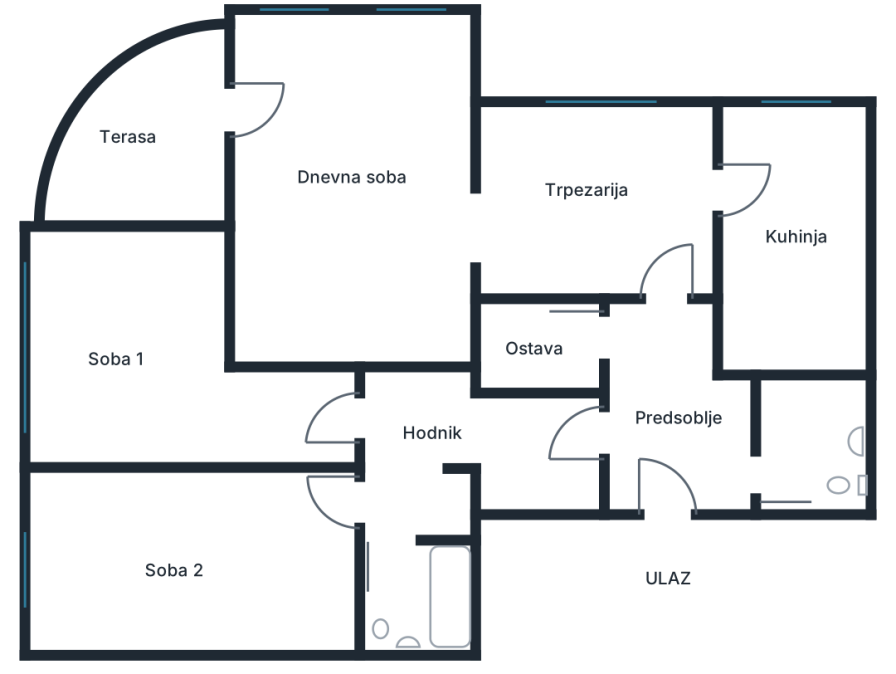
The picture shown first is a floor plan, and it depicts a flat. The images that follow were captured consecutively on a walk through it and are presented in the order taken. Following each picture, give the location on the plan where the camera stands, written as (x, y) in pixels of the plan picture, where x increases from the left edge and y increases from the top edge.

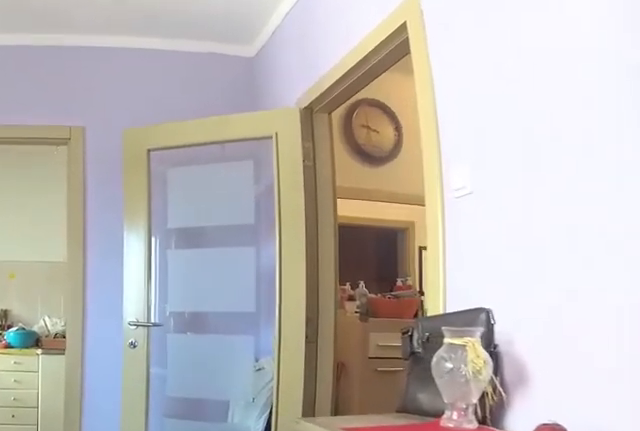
(536, 229)
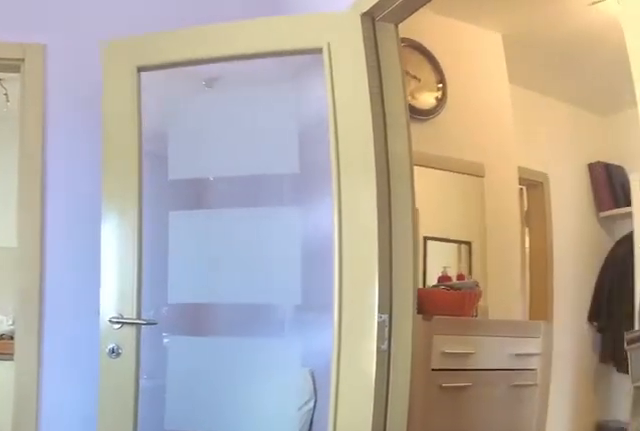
(589, 229)
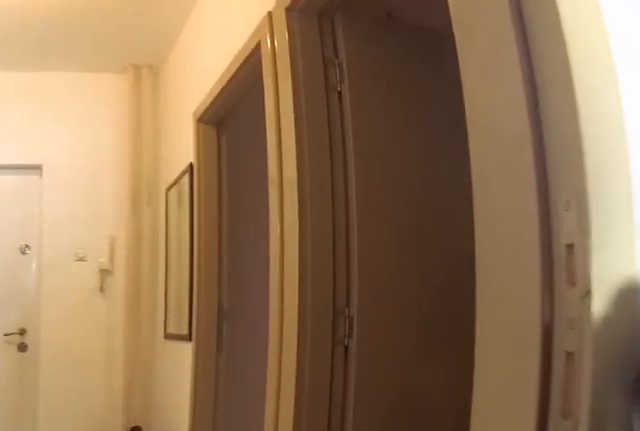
(653, 253)
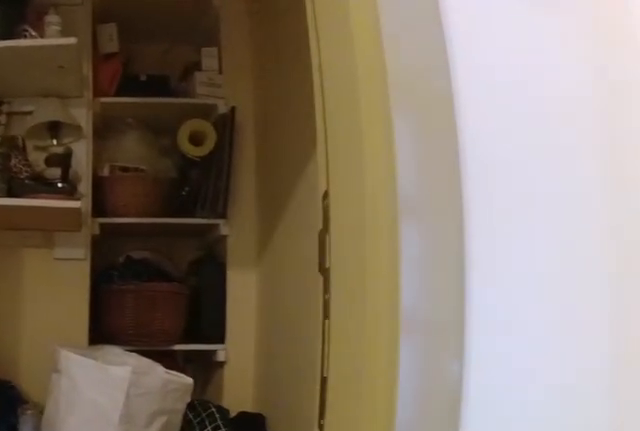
(645, 310)
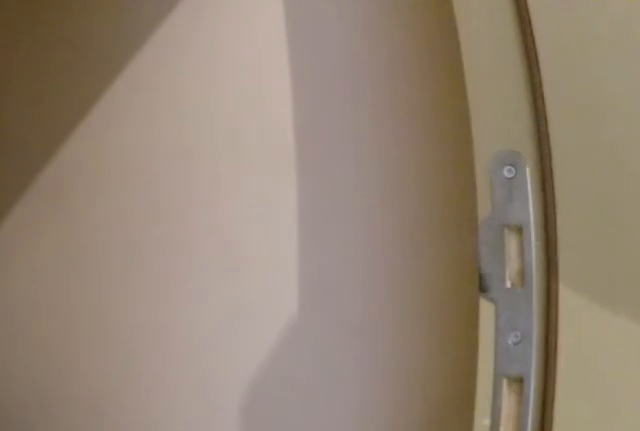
(630, 337)
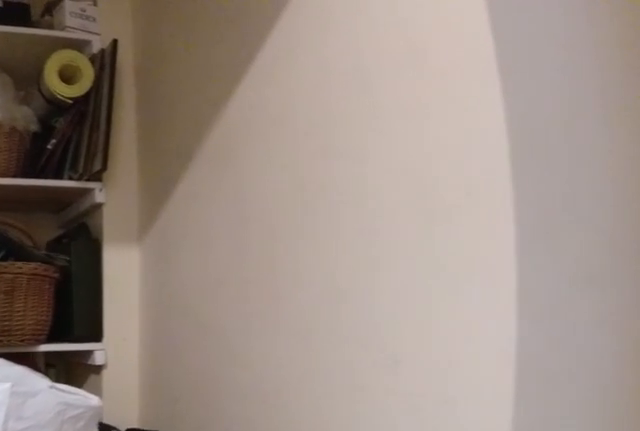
(629, 338)
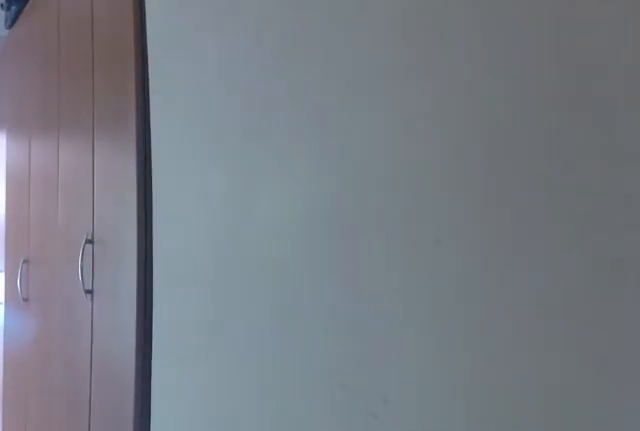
(583, 446)
